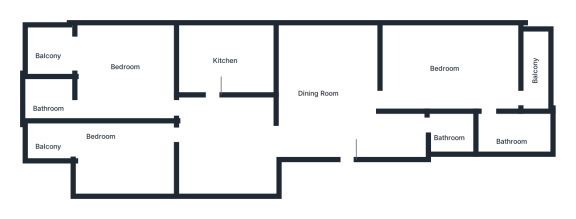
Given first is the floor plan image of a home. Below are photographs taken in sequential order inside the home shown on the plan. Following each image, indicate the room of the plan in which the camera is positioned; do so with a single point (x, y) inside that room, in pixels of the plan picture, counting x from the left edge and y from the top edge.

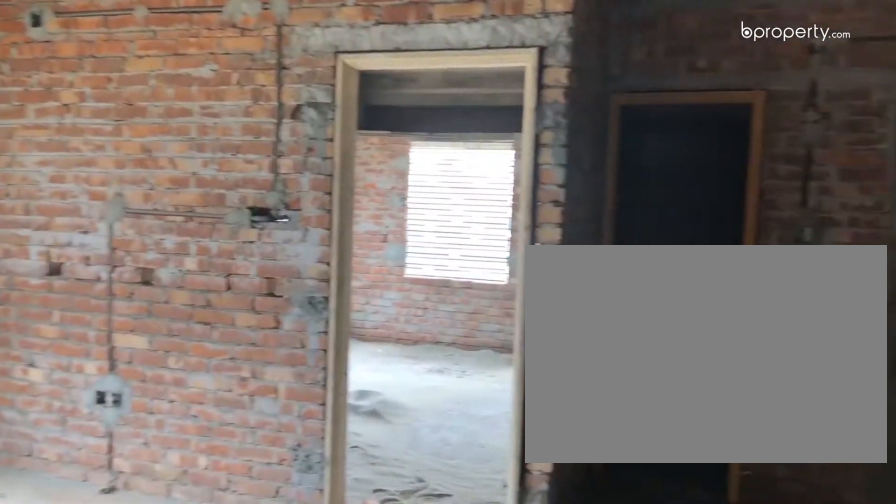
(339, 97)
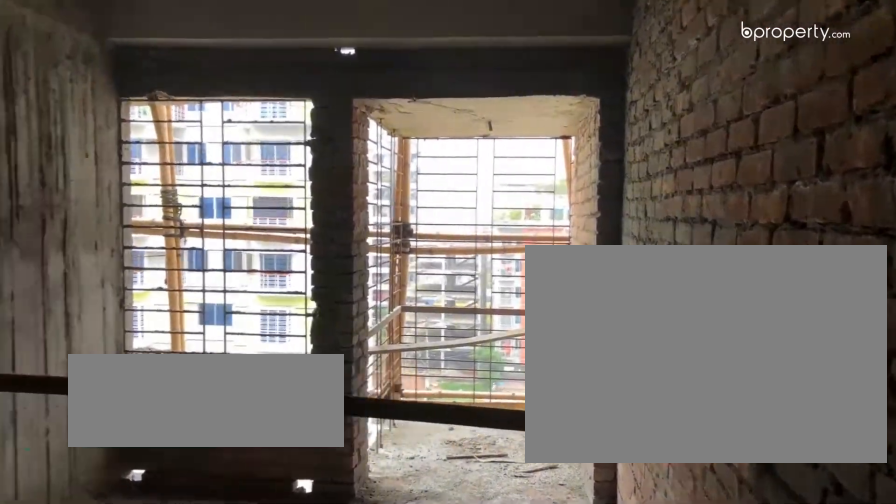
(118, 155)
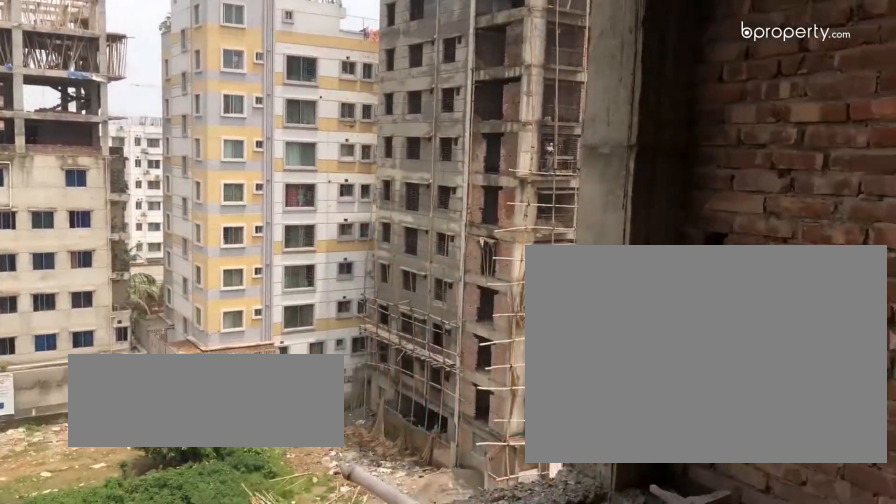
(215, 60)
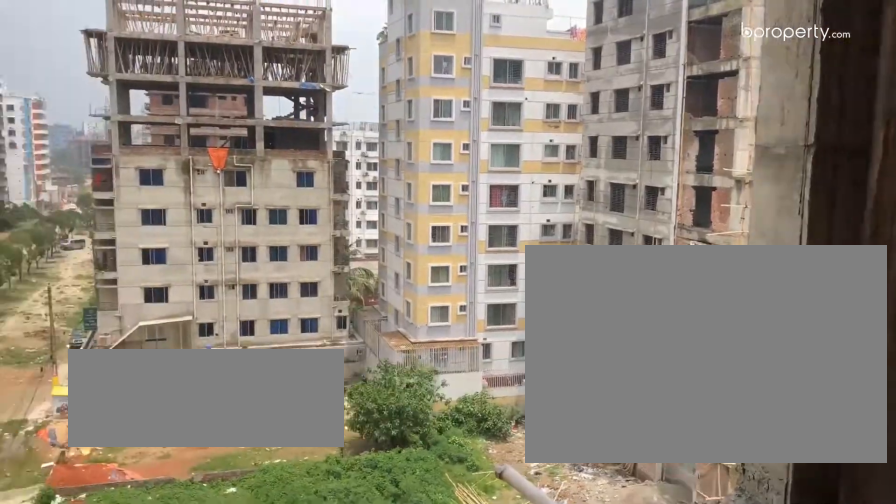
(215, 60)
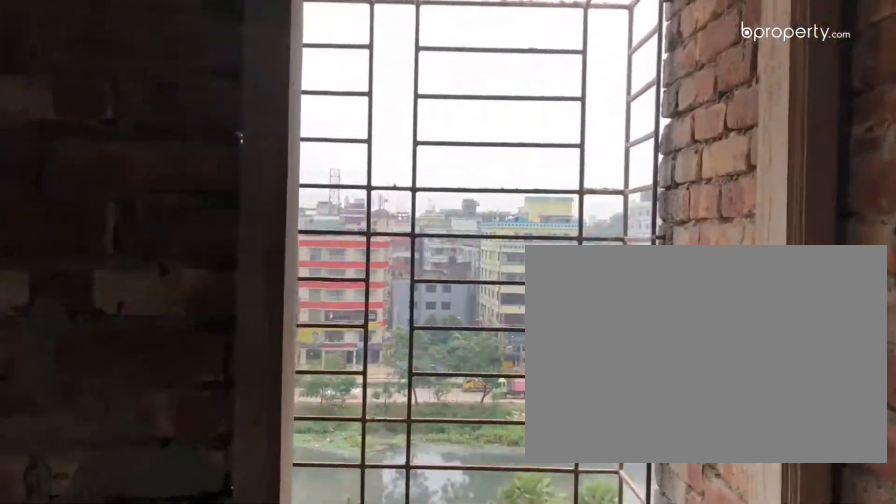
(533, 93)
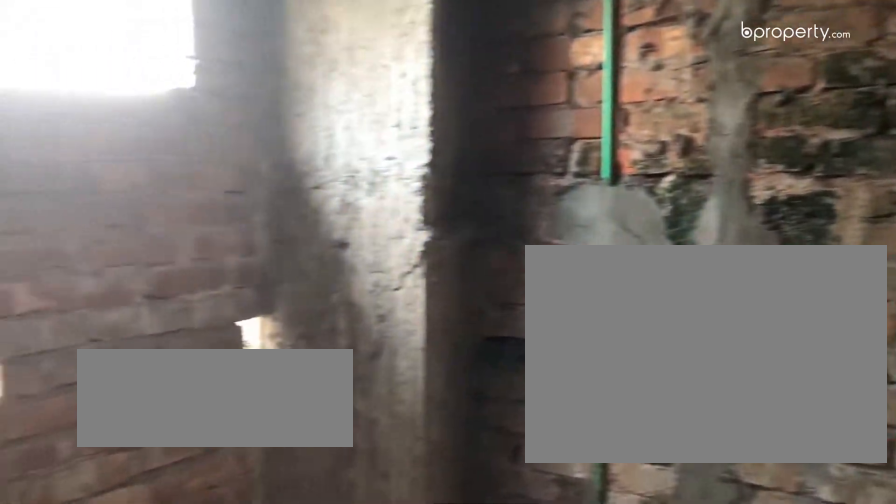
(499, 133)
